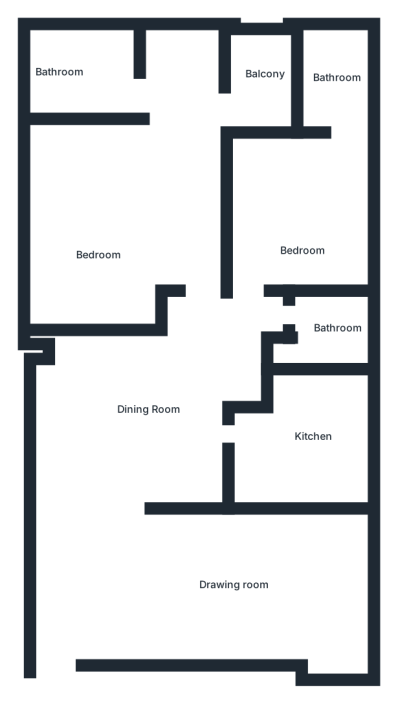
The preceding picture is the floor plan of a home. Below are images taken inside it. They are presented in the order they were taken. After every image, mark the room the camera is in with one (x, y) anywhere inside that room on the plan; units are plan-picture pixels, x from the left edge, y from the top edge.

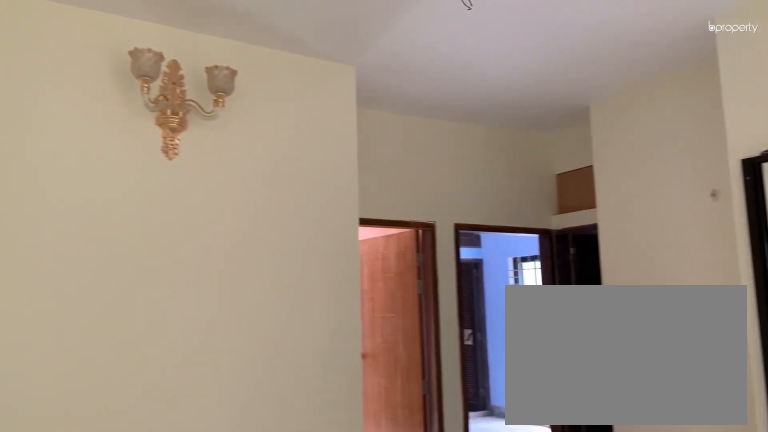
(156, 425)
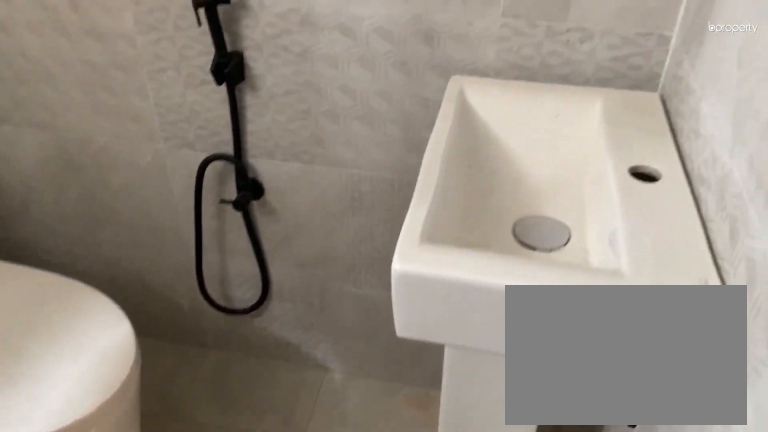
(325, 352)
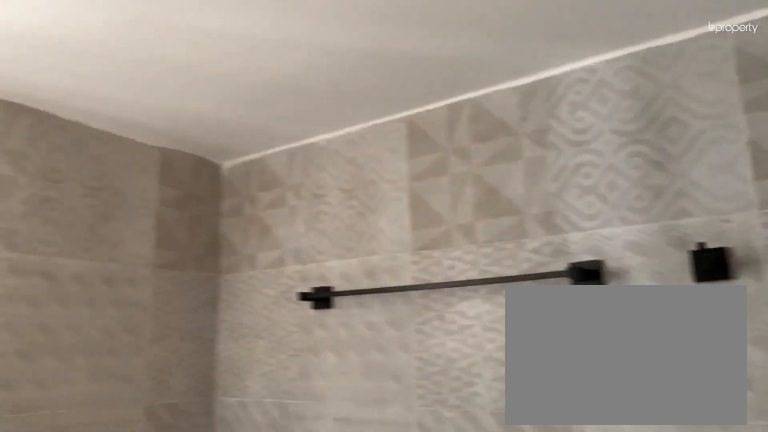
(325, 352)
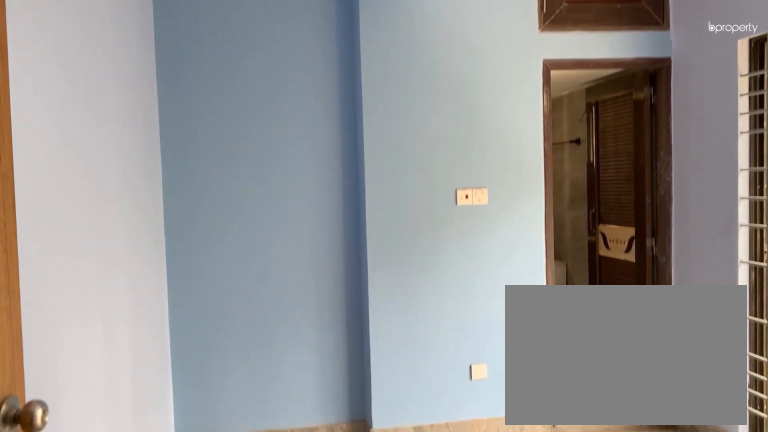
(303, 222)
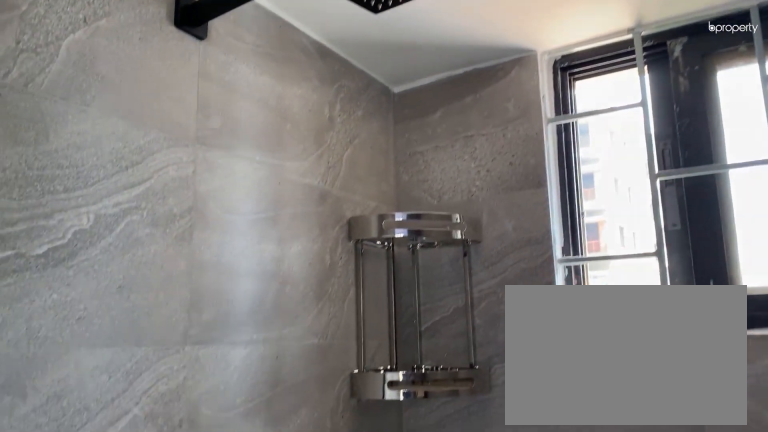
(335, 83)
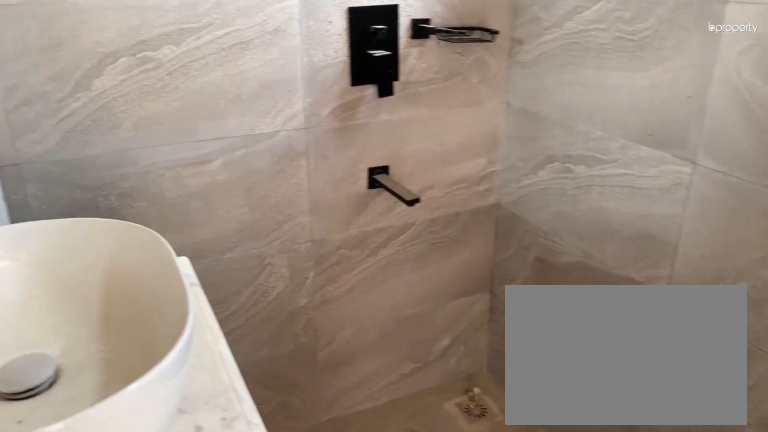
(67, 83)
